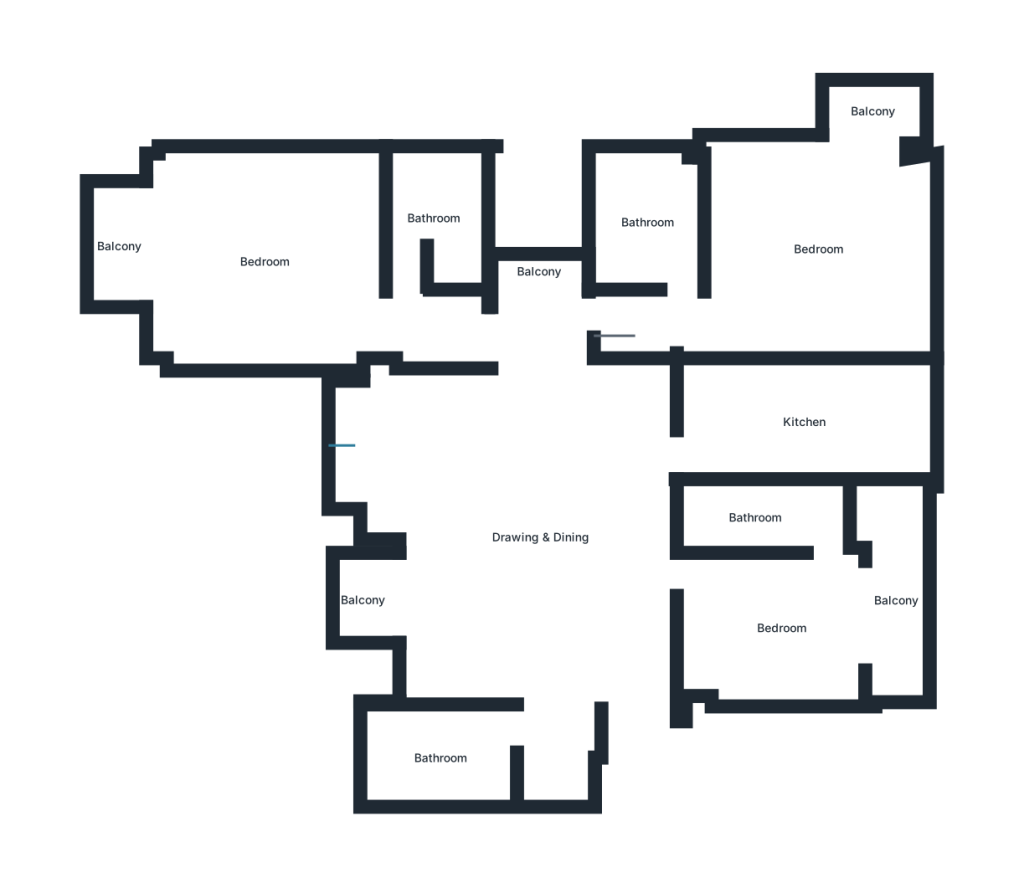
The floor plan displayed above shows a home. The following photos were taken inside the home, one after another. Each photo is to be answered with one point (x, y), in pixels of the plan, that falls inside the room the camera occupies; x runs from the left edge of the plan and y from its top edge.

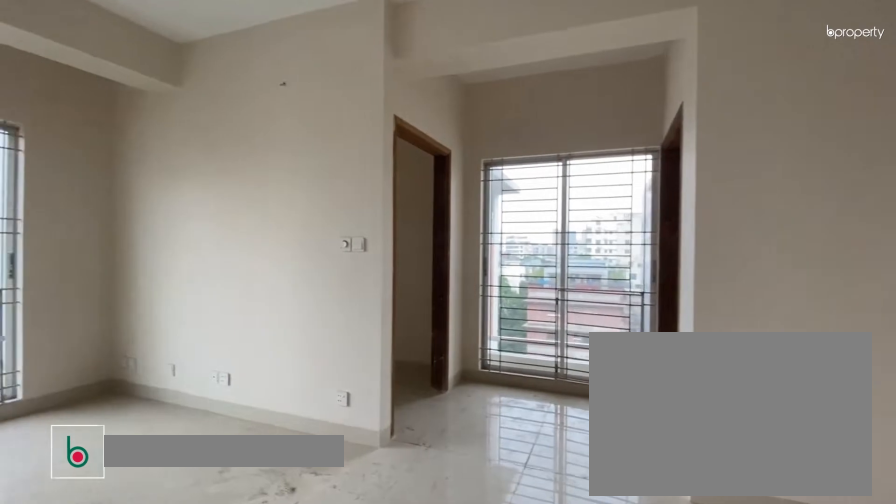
(545, 543)
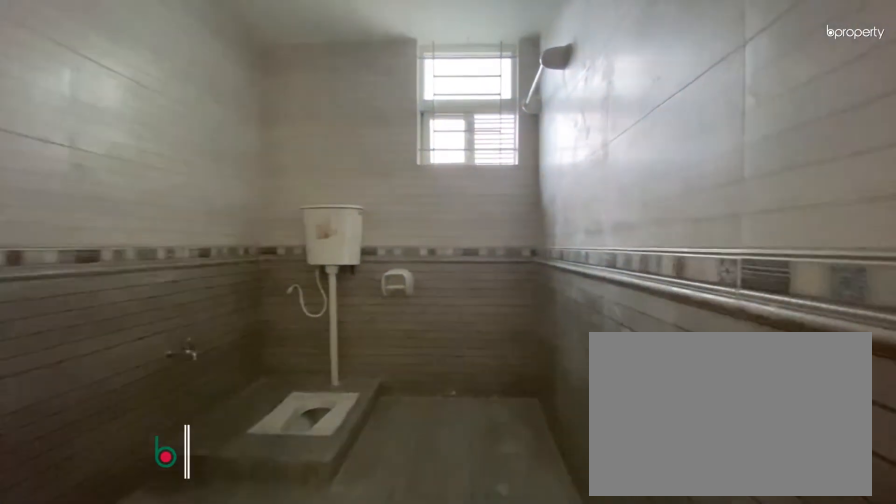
(441, 755)
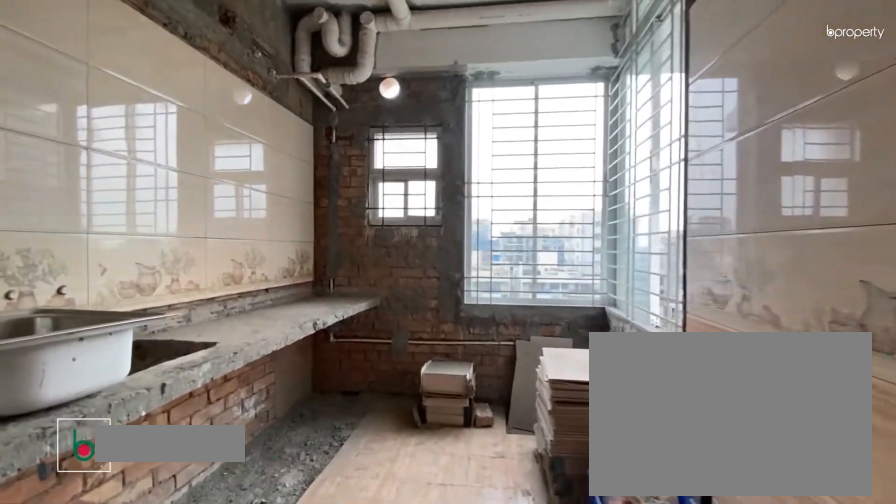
(804, 424)
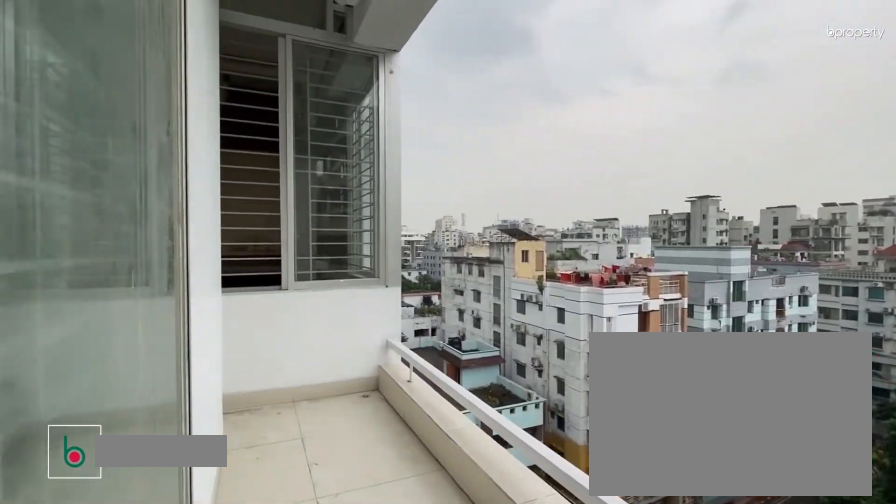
(899, 604)
